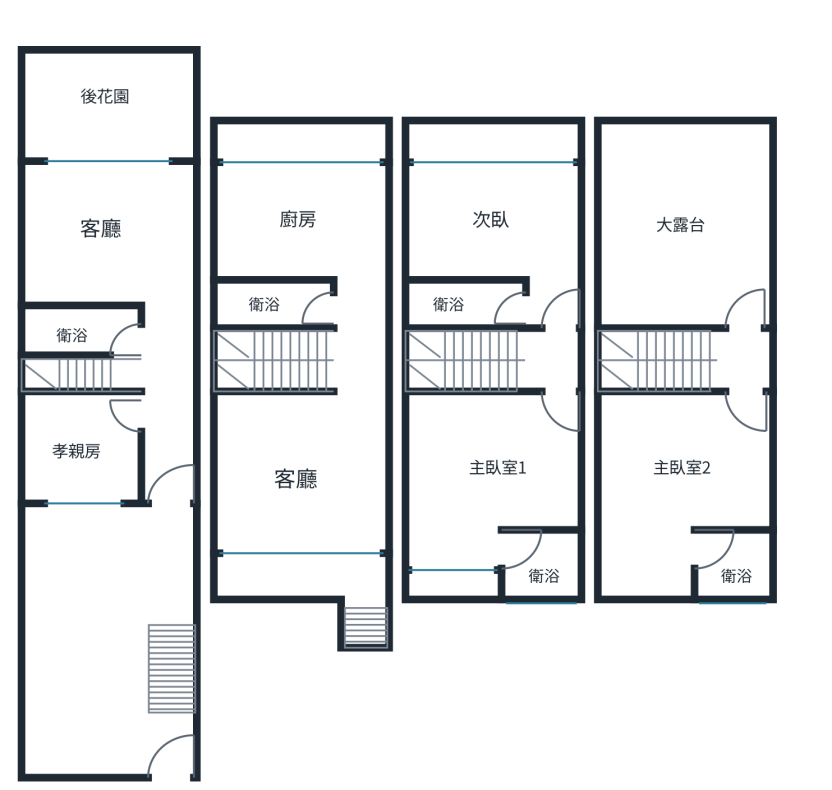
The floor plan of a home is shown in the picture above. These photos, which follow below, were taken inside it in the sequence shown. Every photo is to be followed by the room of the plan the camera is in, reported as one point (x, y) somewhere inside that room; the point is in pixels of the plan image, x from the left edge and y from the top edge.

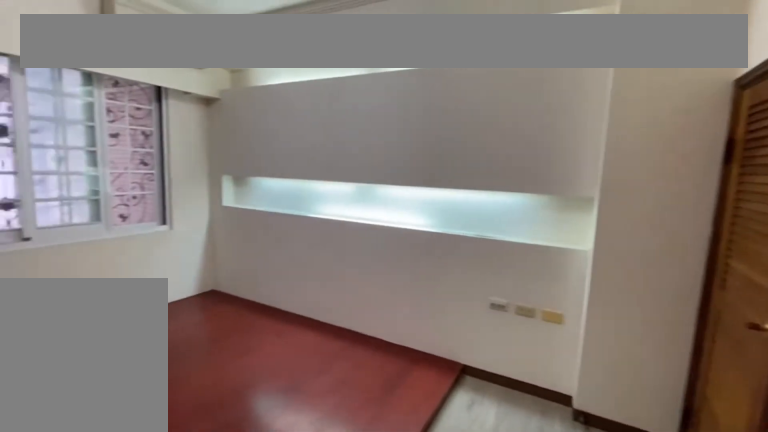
(88, 450)
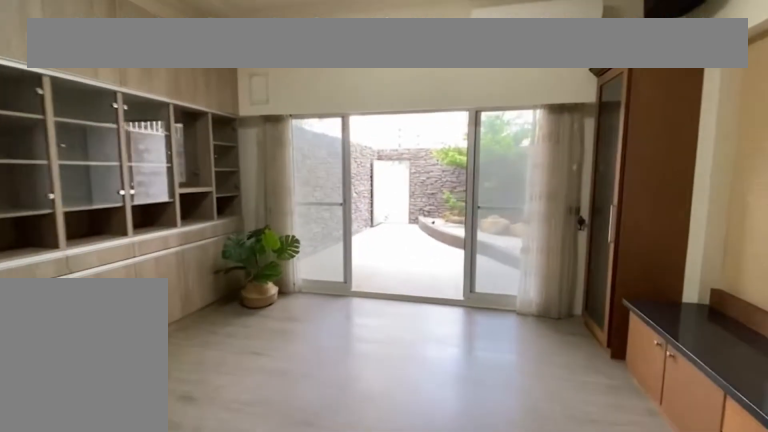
(101, 233)
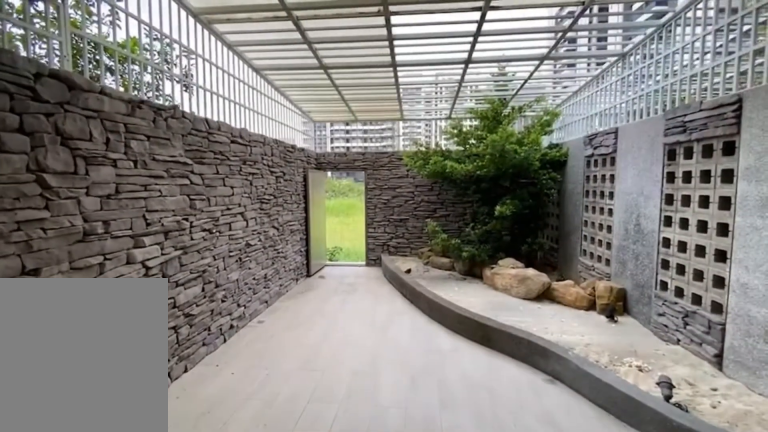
(89, 127)
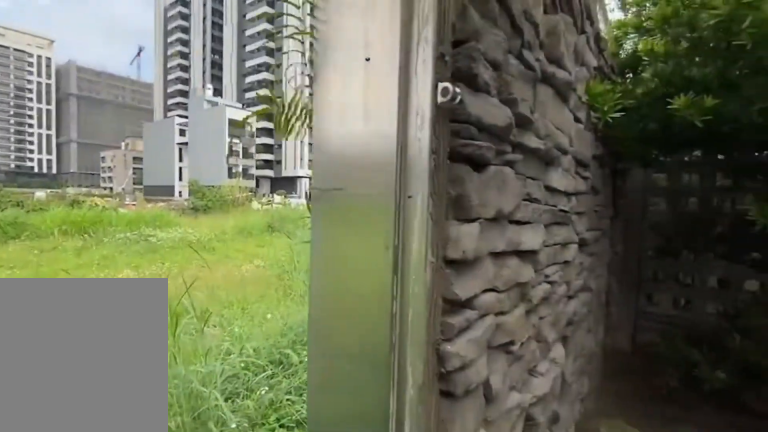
(88, 126)
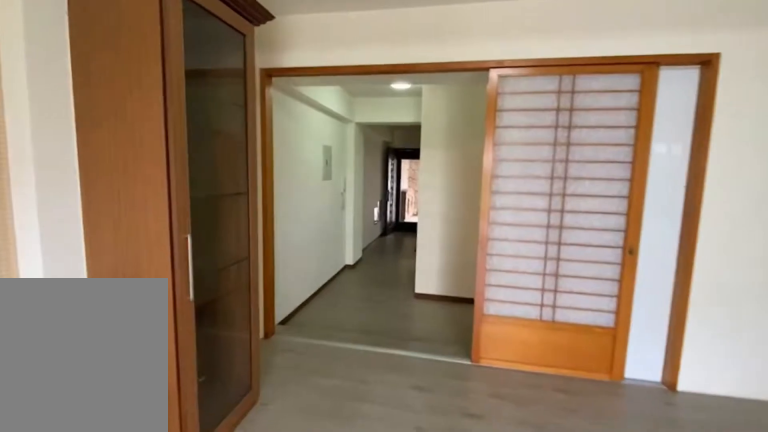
(88, 252)
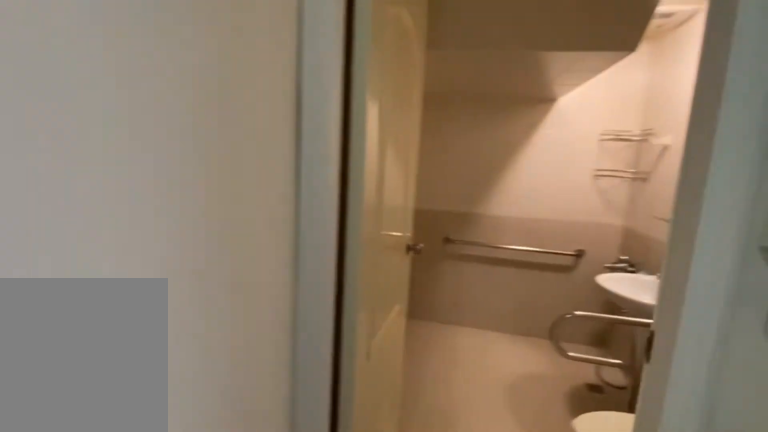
(88, 315)
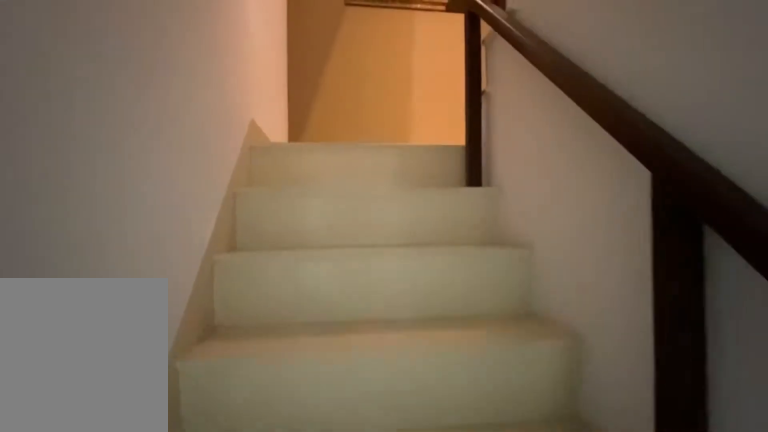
(87, 372)
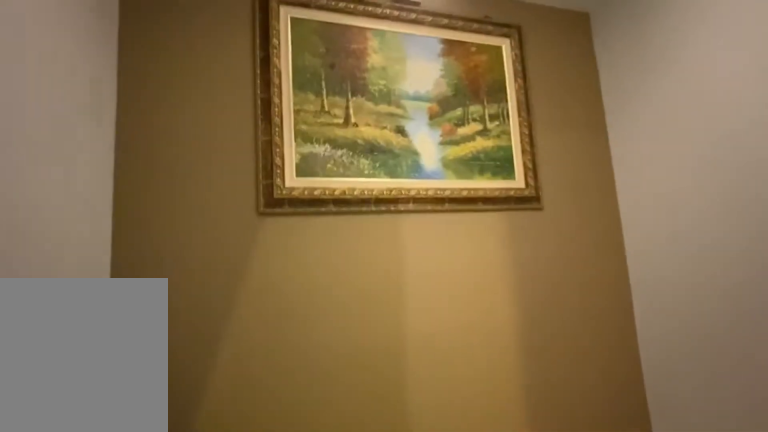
(88, 373)
